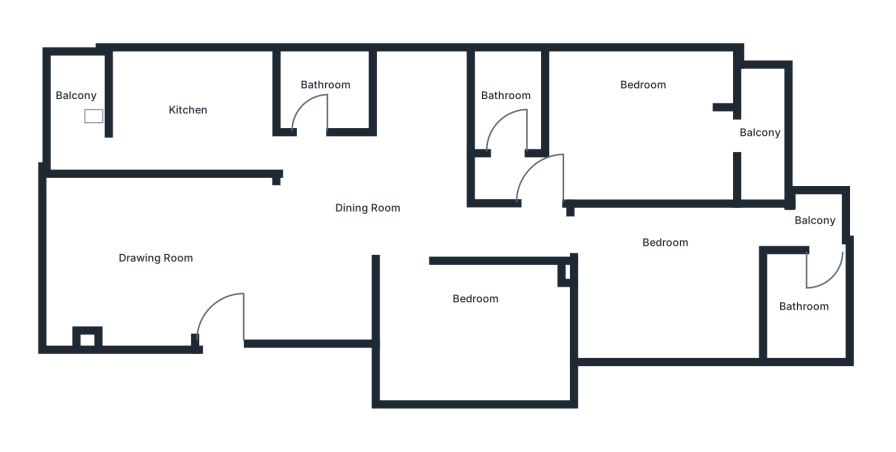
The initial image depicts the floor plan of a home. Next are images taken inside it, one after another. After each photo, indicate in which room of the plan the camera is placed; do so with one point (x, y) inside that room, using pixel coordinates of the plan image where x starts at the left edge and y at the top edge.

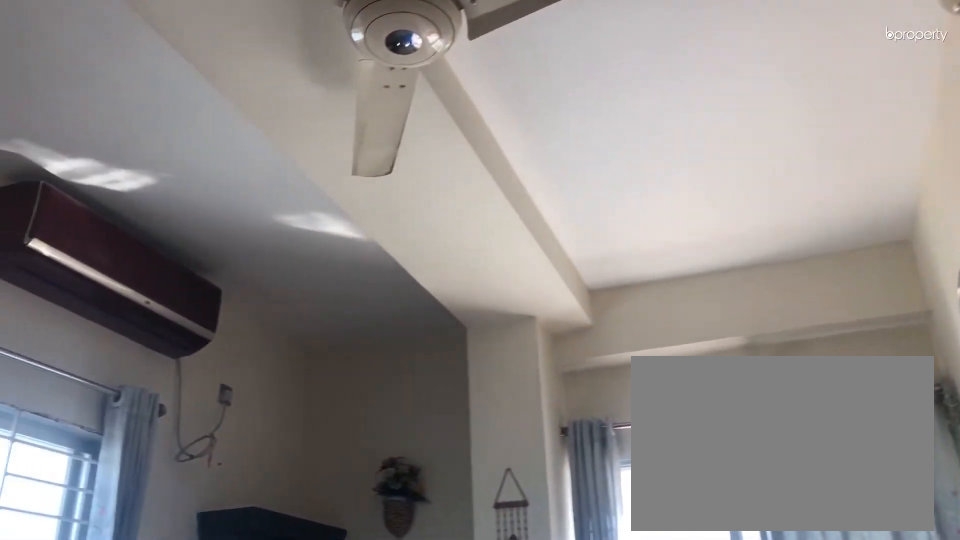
(642, 137)
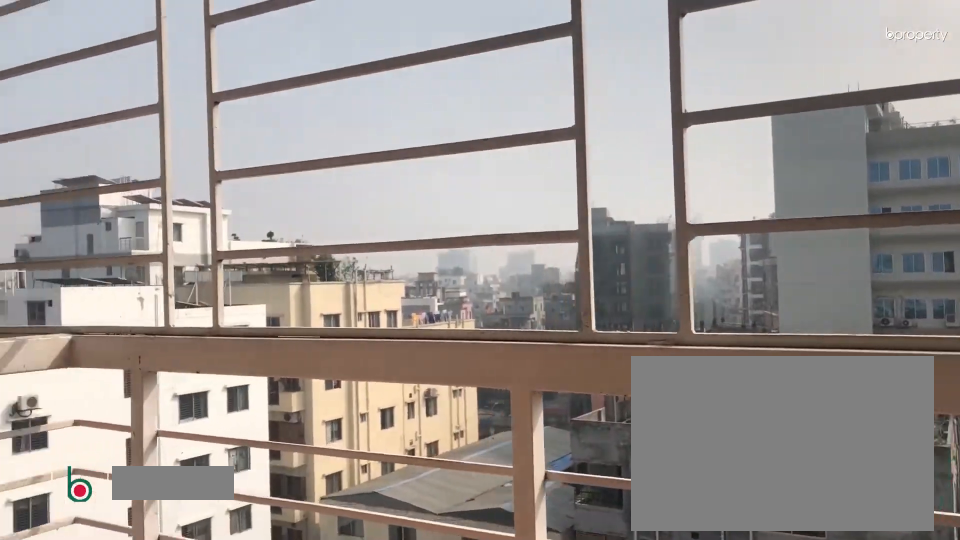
(760, 134)
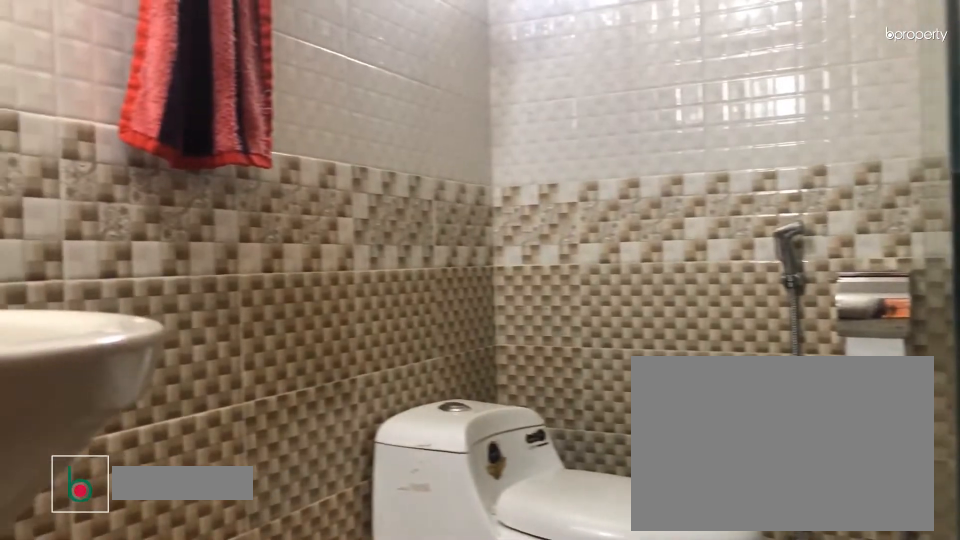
(504, 98)
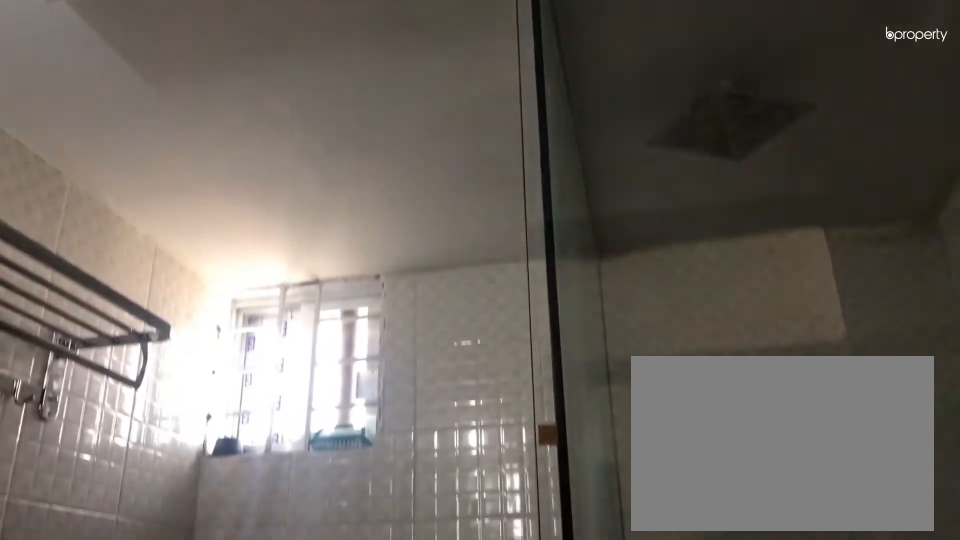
(504, 98)
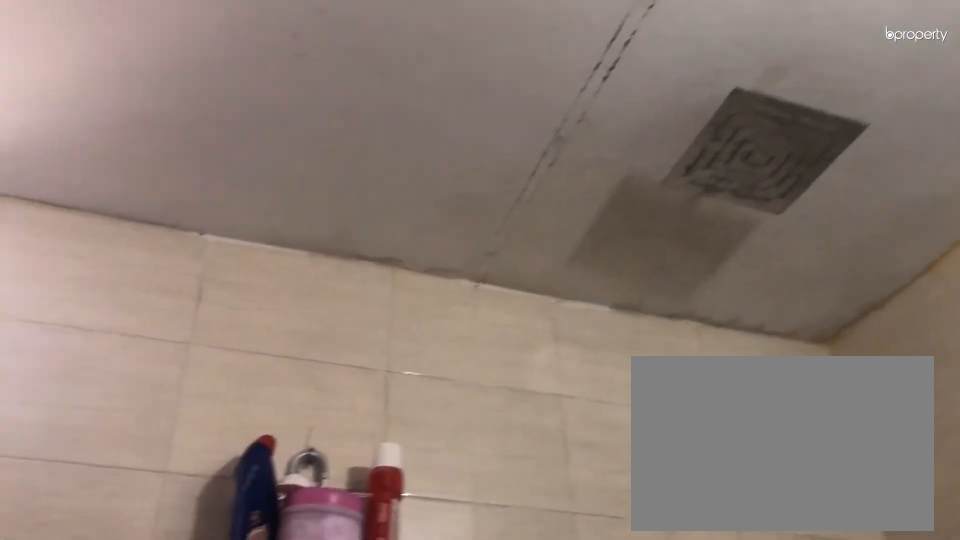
(327, 88)
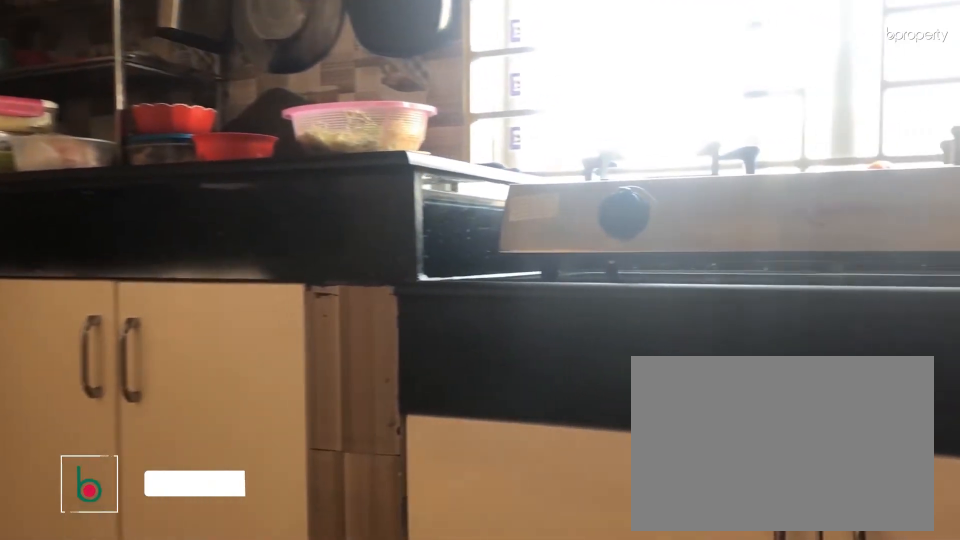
(189, 111)
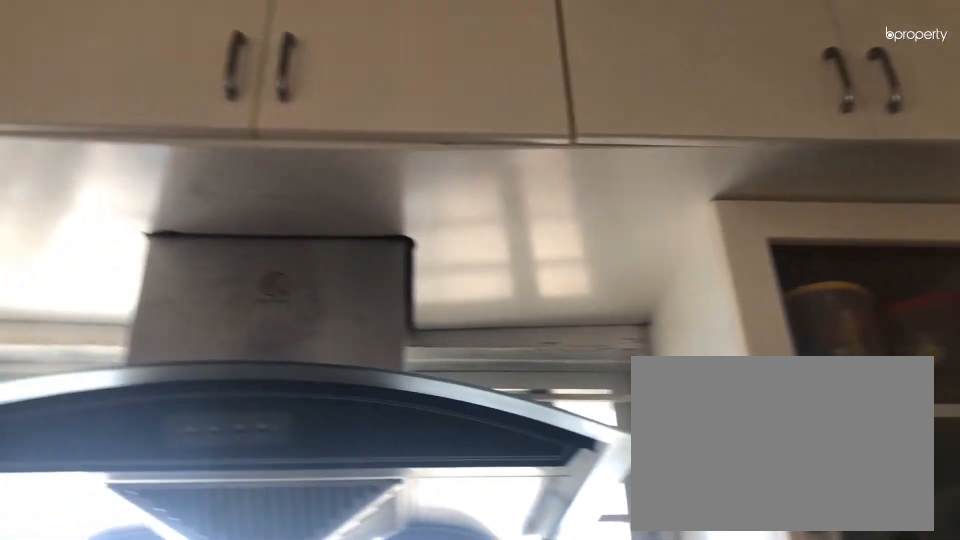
(189, 111)
